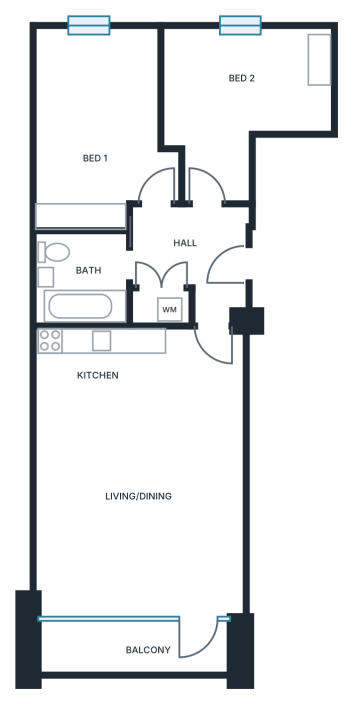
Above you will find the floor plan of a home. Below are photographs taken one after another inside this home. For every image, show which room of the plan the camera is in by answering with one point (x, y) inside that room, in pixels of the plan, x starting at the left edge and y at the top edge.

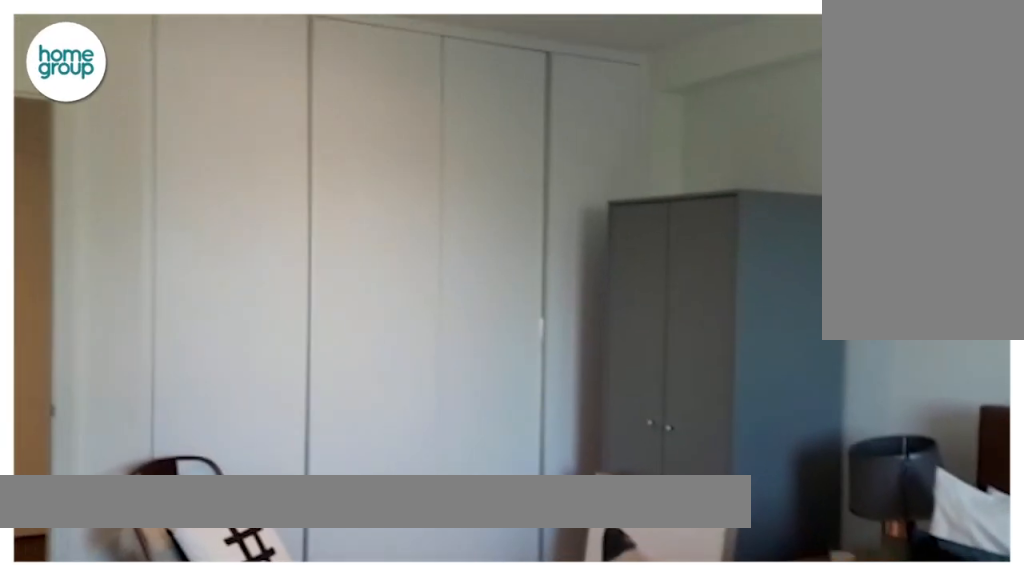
(102, 124)
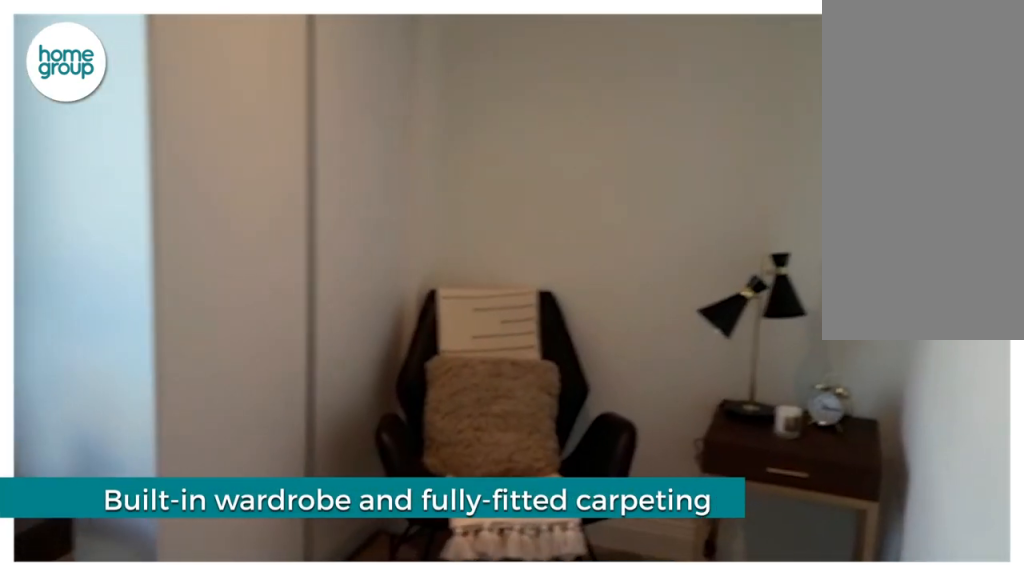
(234, 106)
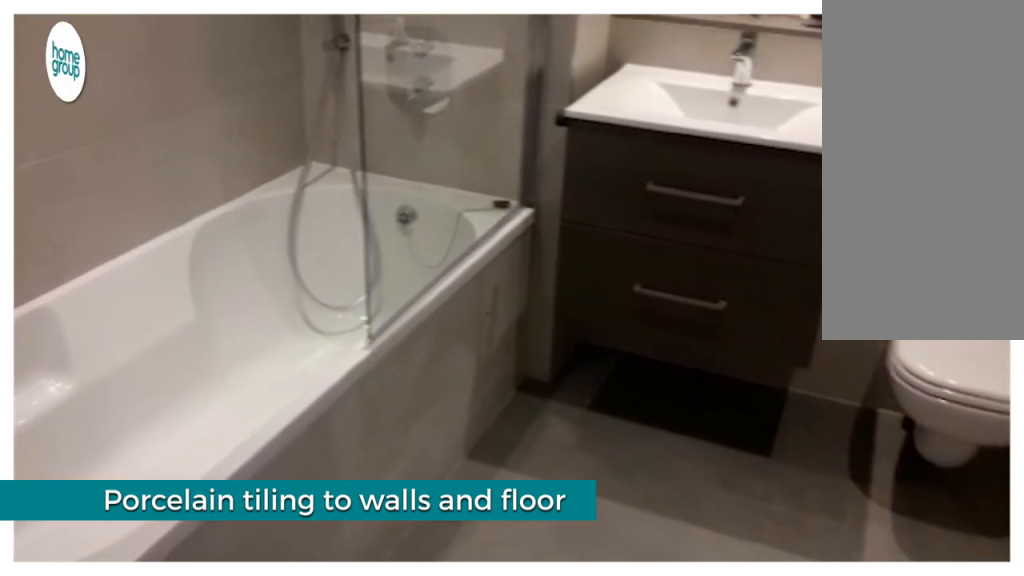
(81, 278)
